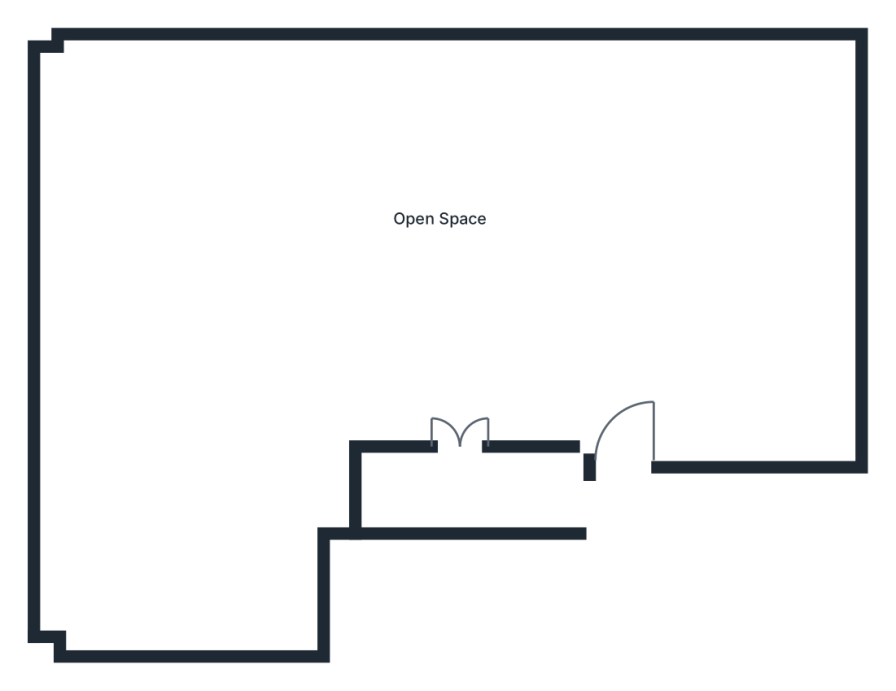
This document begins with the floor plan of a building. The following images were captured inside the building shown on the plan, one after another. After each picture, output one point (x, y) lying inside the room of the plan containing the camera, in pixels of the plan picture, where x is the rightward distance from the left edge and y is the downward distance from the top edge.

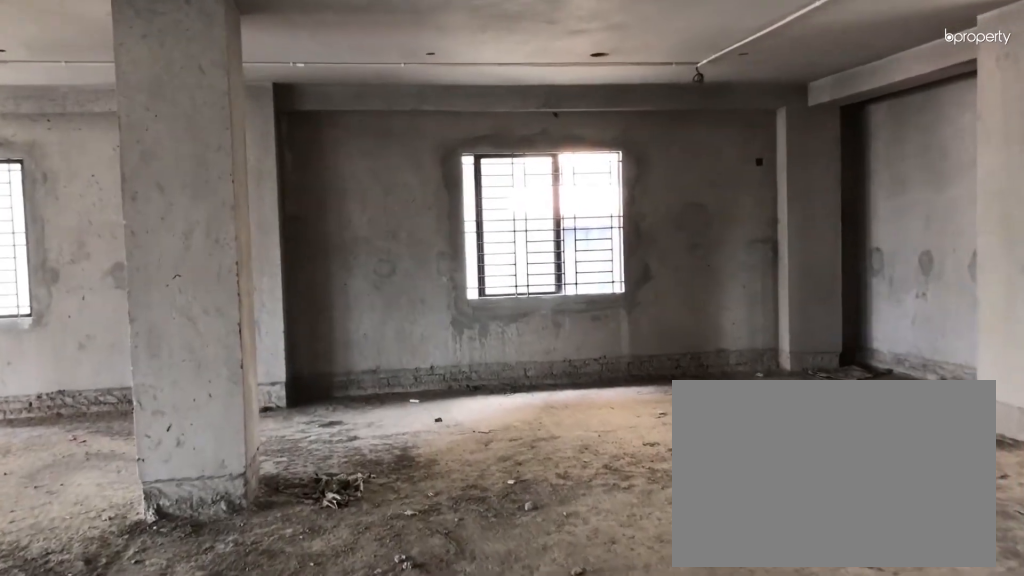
(602, 263)
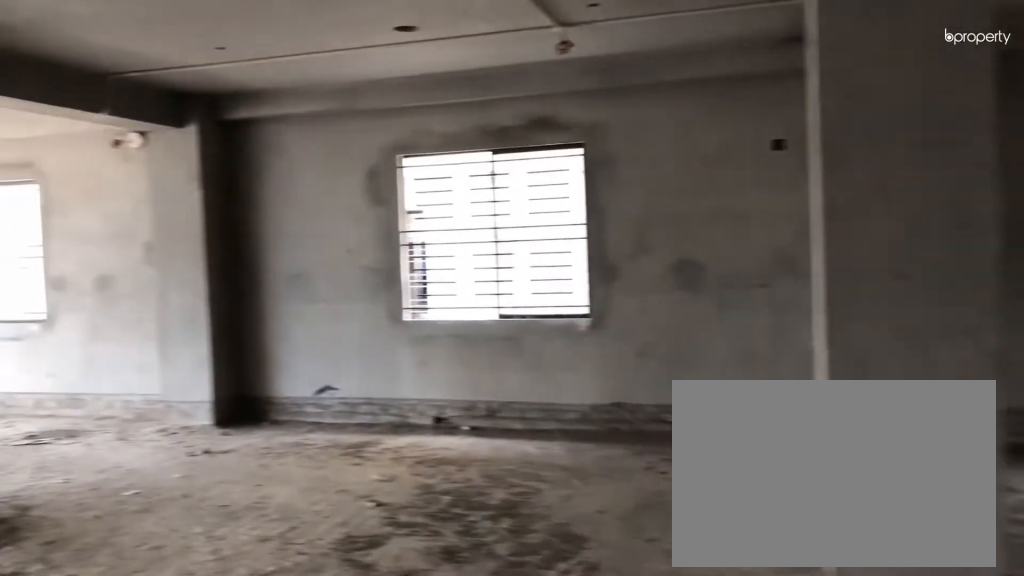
(455, 200)
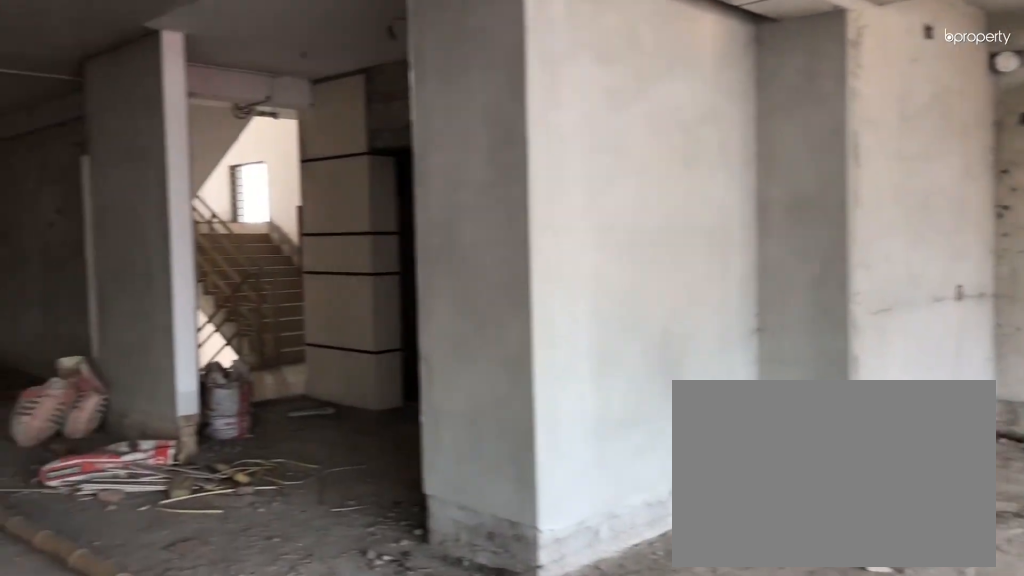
(454, 201)
